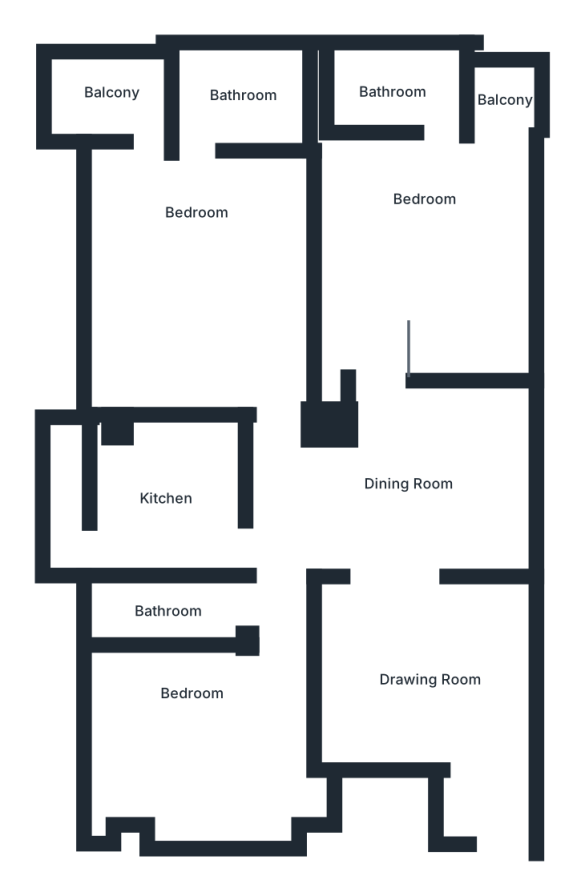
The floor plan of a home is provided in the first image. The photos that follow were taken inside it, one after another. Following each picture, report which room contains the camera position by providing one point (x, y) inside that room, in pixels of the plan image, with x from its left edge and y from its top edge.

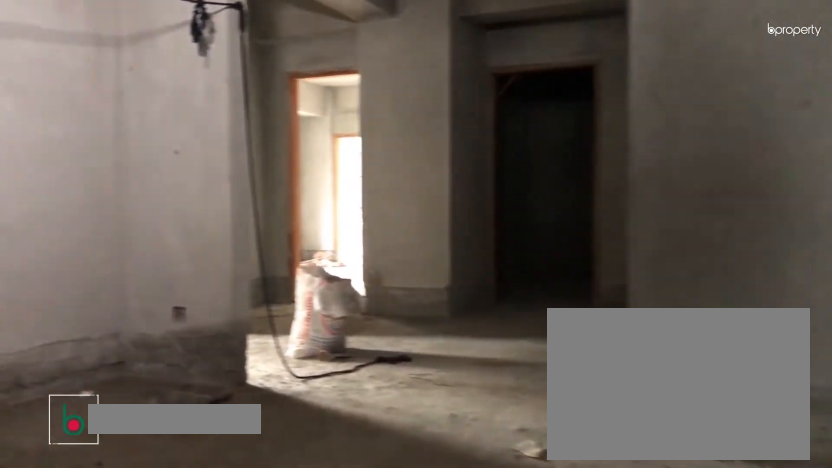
(431, 682)
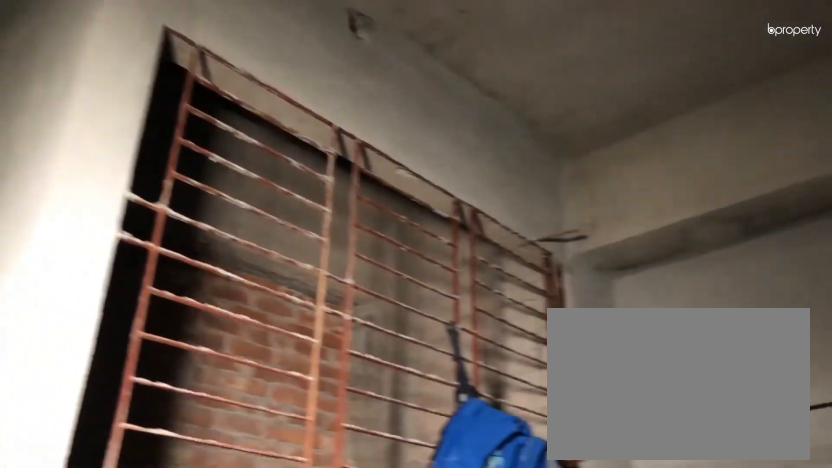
(430, 680)
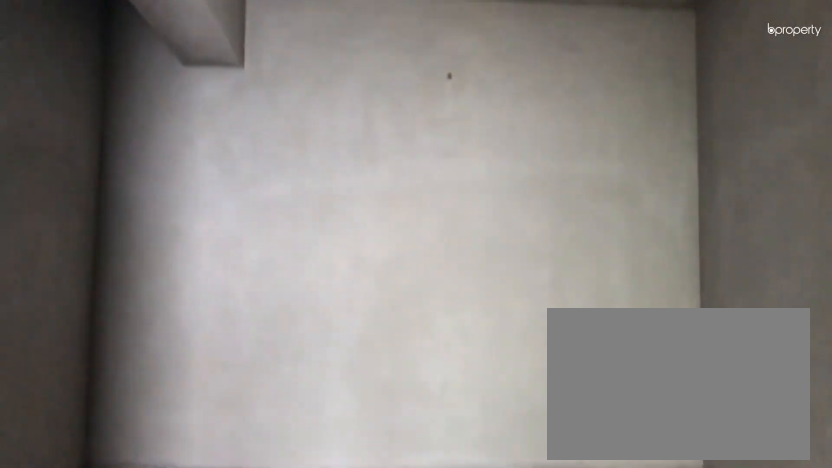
(412, 486)
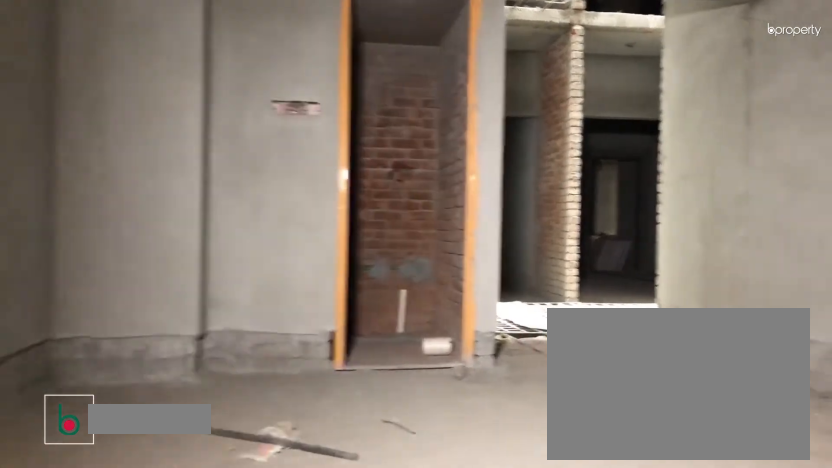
(424, 267)
